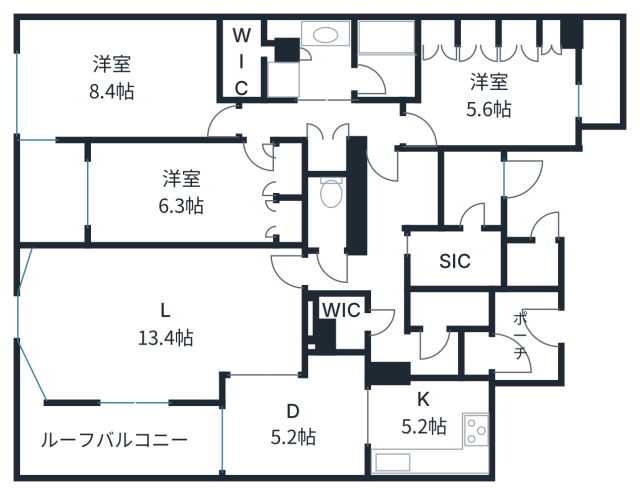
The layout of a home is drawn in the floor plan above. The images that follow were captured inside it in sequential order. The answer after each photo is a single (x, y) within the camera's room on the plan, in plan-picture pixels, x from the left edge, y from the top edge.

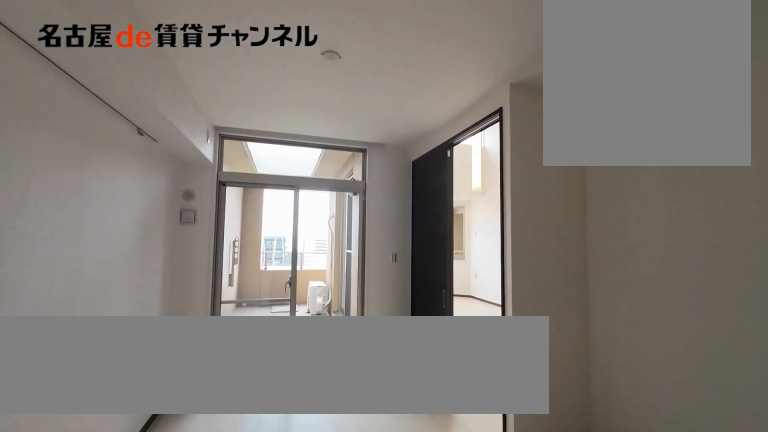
(297, 421)
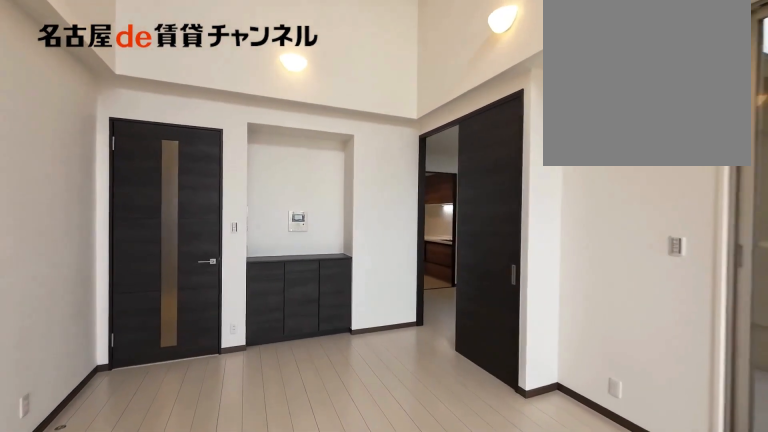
(160, 319)
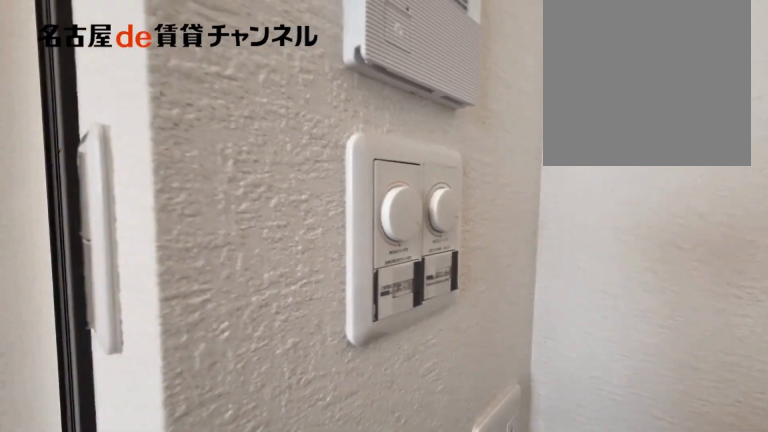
(160, 319)
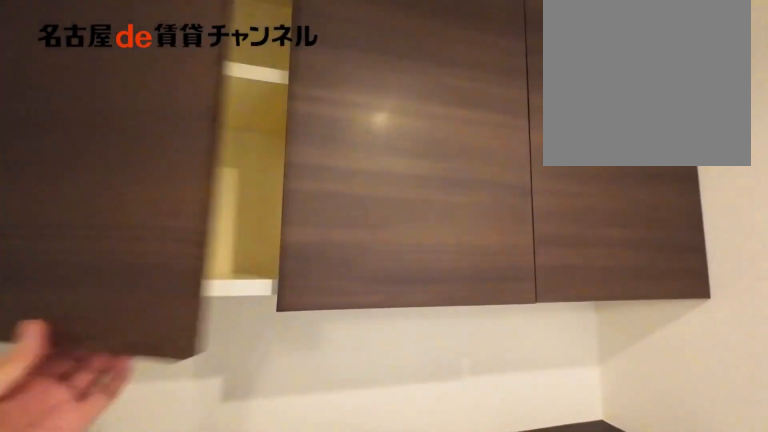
(326, 213)
